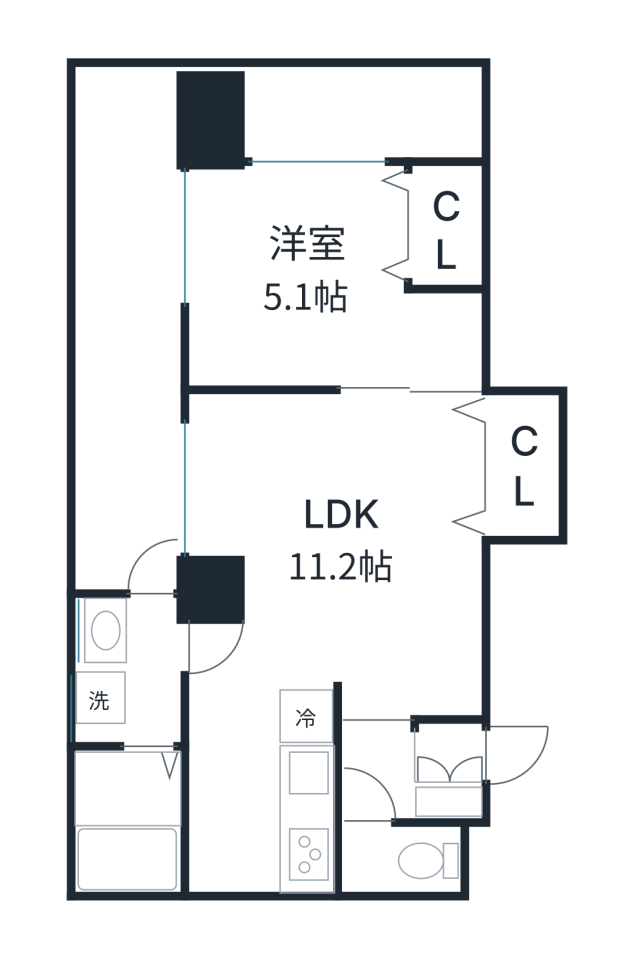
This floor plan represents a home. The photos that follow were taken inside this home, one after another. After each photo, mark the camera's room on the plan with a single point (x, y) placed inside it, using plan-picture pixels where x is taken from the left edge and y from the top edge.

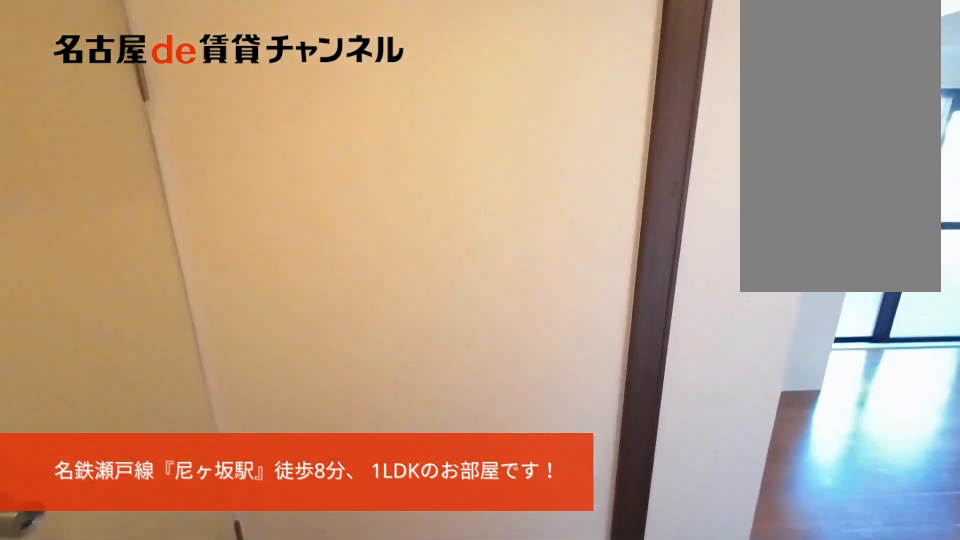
(416, 769)
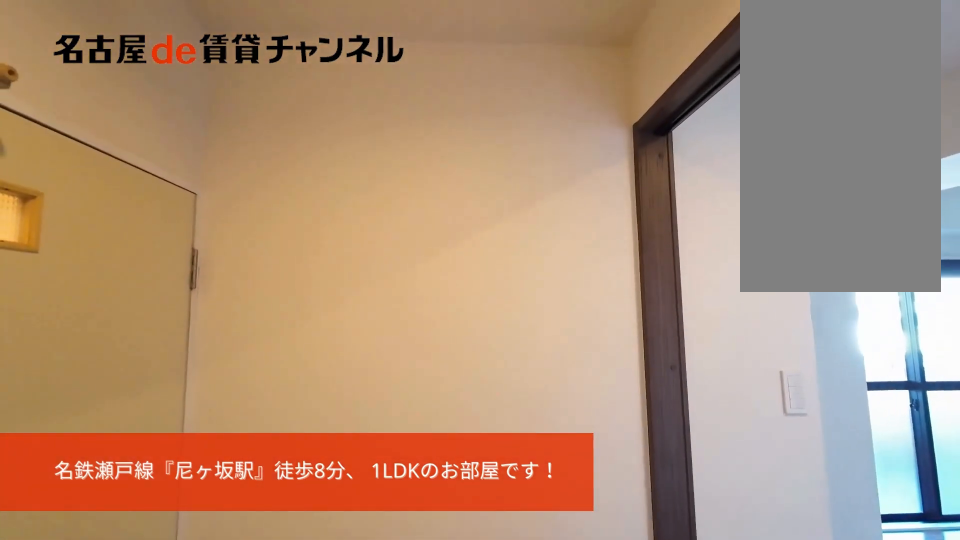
(416, 769)
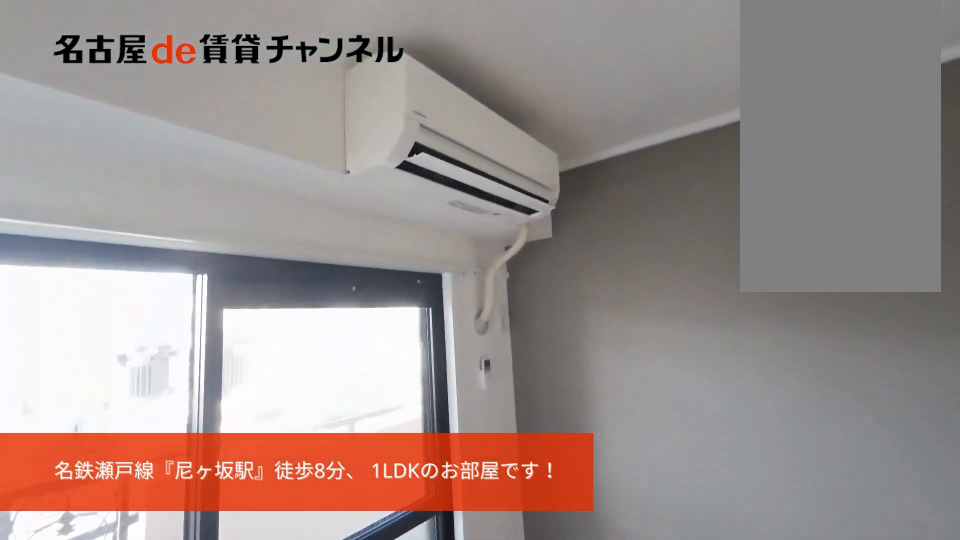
(335, 595)
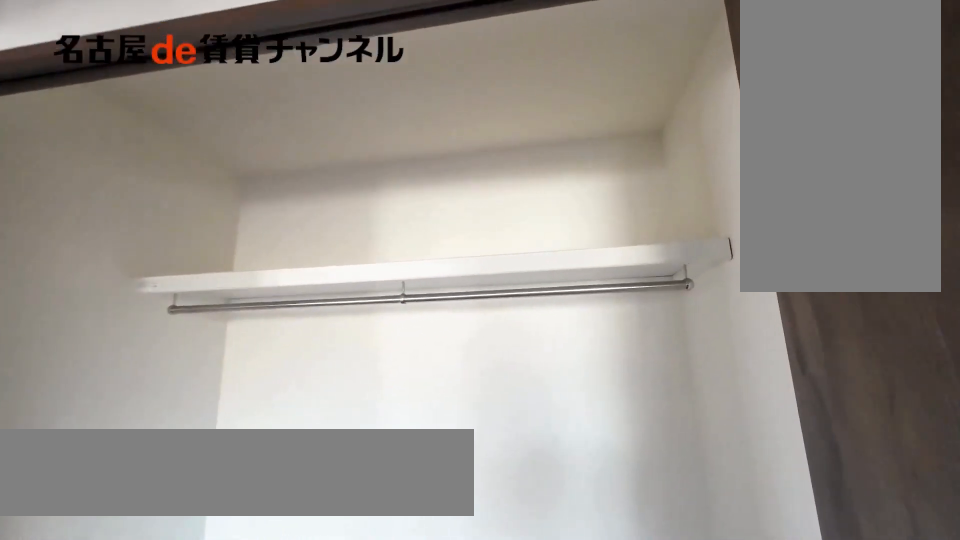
(519, 465)
